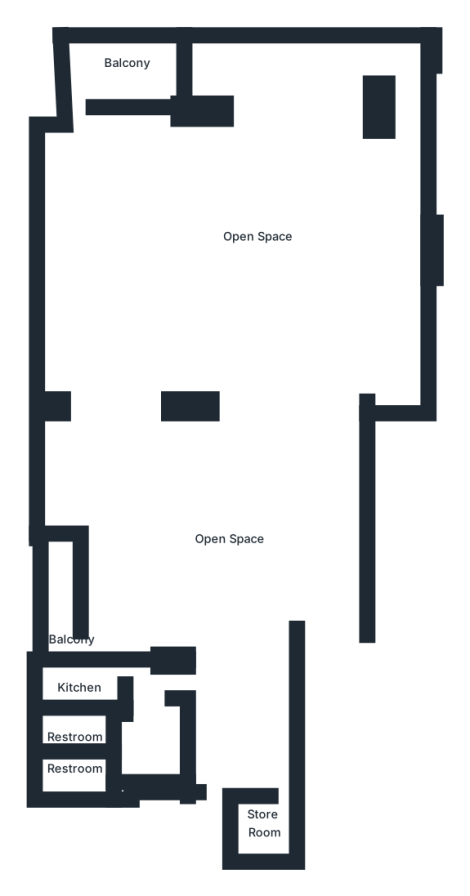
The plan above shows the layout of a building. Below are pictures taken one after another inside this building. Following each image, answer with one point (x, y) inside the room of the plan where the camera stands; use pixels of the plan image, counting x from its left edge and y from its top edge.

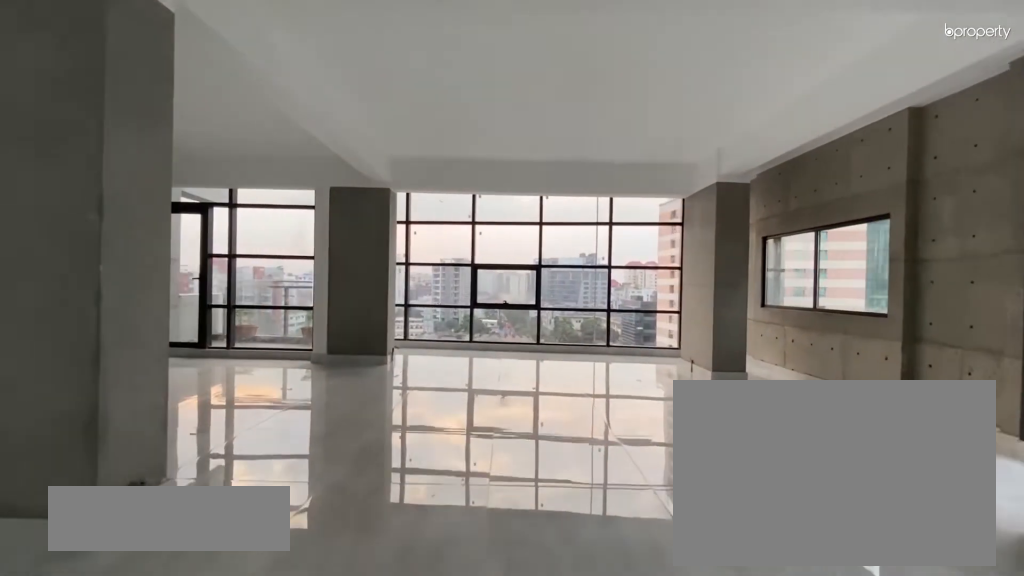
(270, 370)
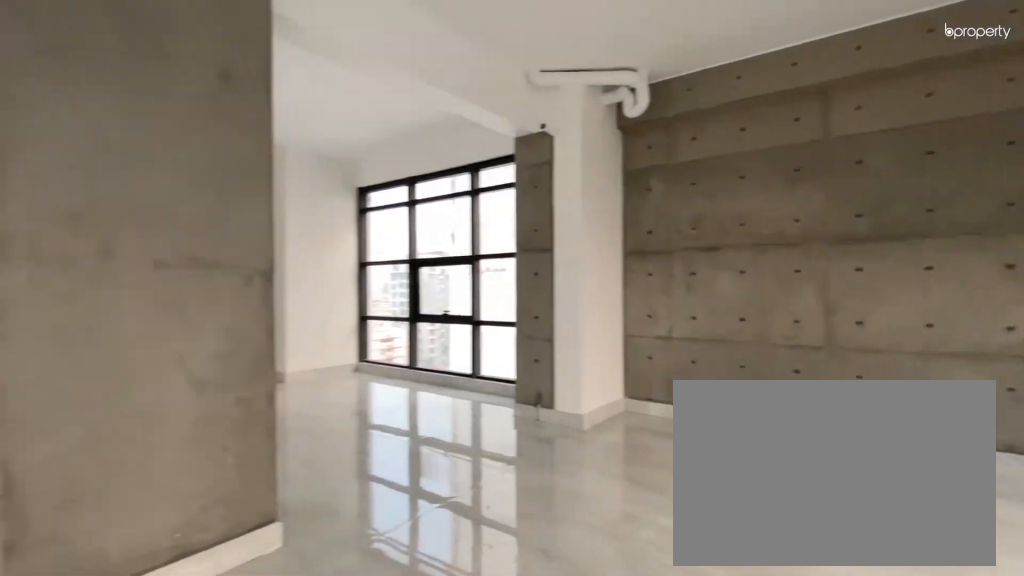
(270, 370)
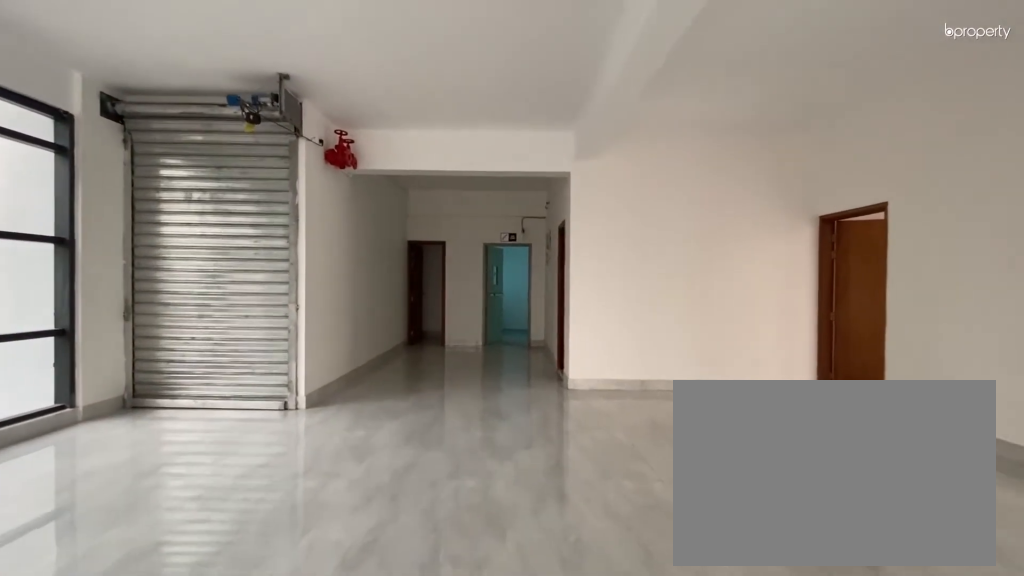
(209, 506)
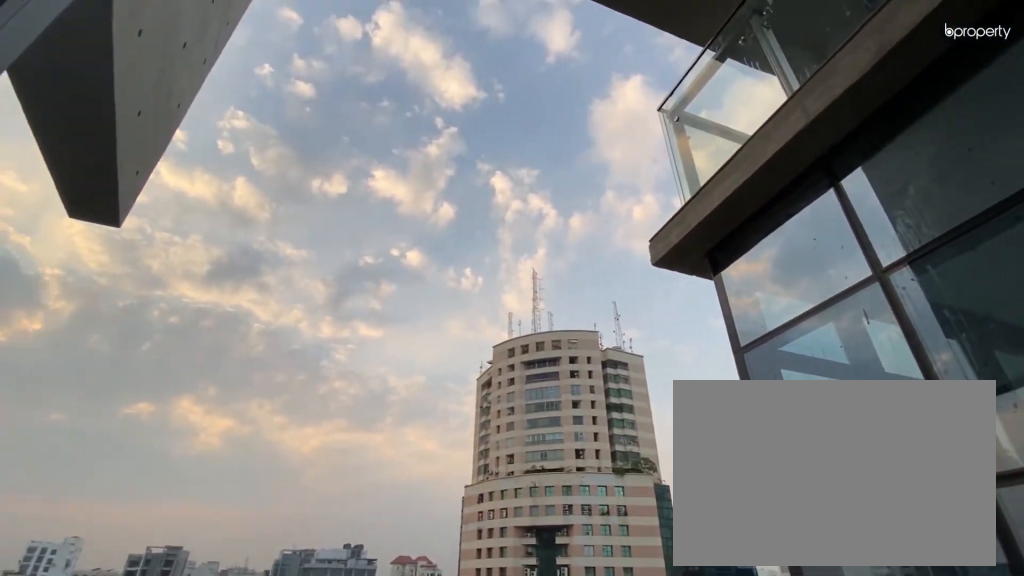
(111, 71)
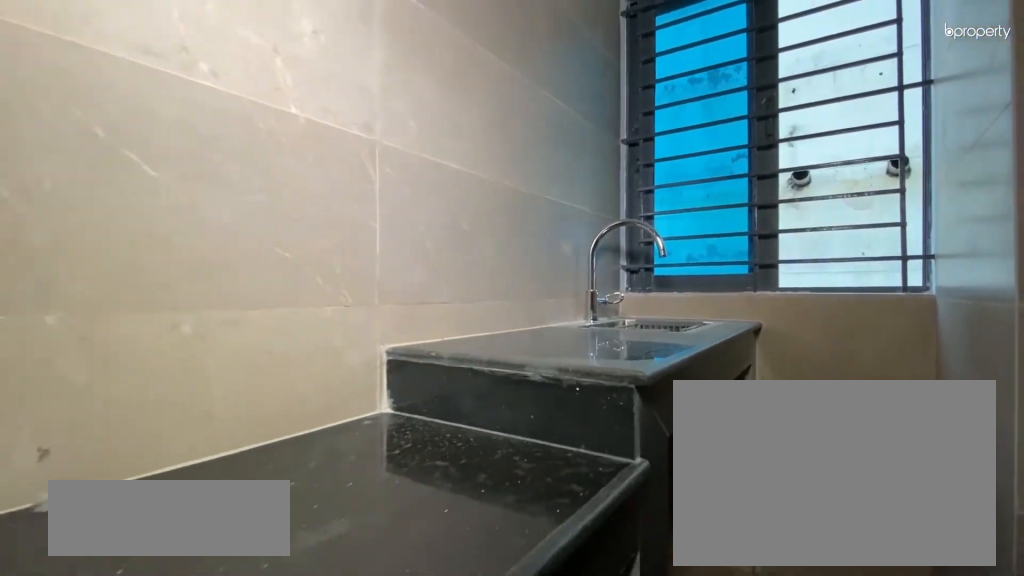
(94, 676)
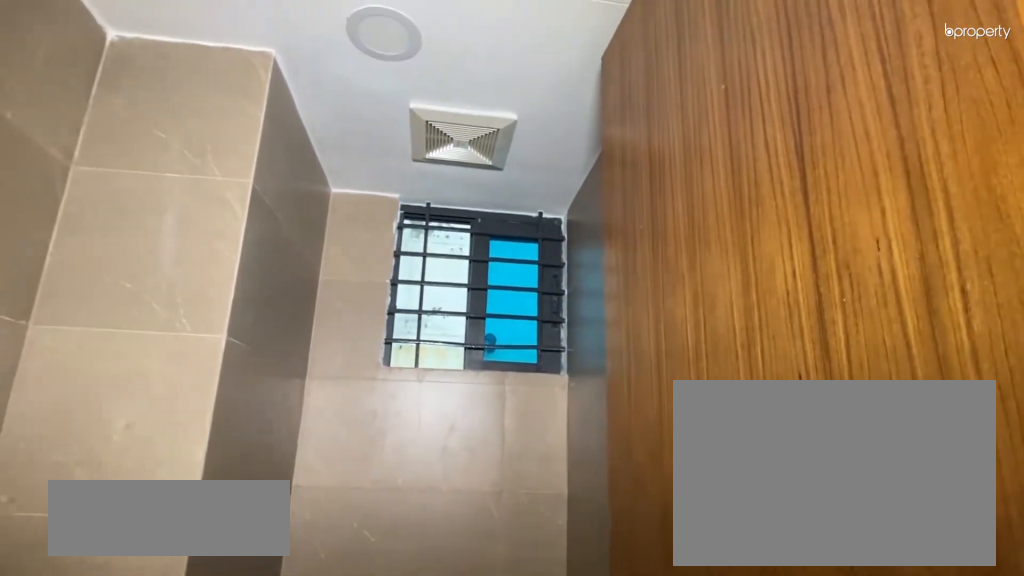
(74, 774)
